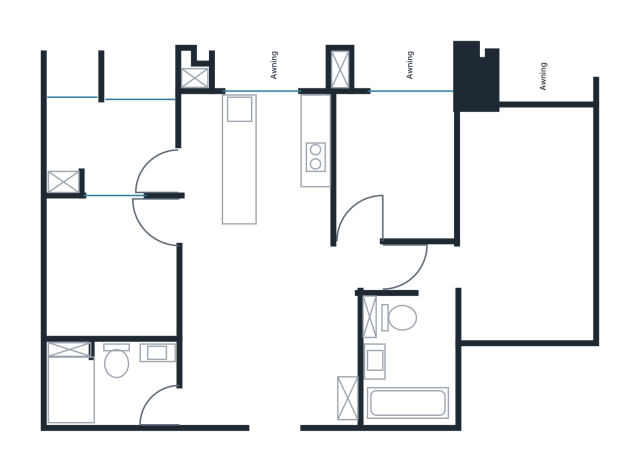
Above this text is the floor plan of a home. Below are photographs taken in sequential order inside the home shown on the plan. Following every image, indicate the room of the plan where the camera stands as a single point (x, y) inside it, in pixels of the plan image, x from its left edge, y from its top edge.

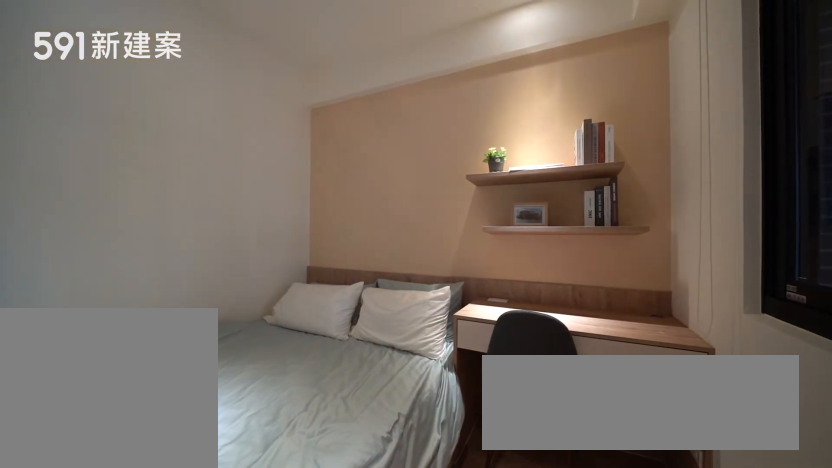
(111, 269)
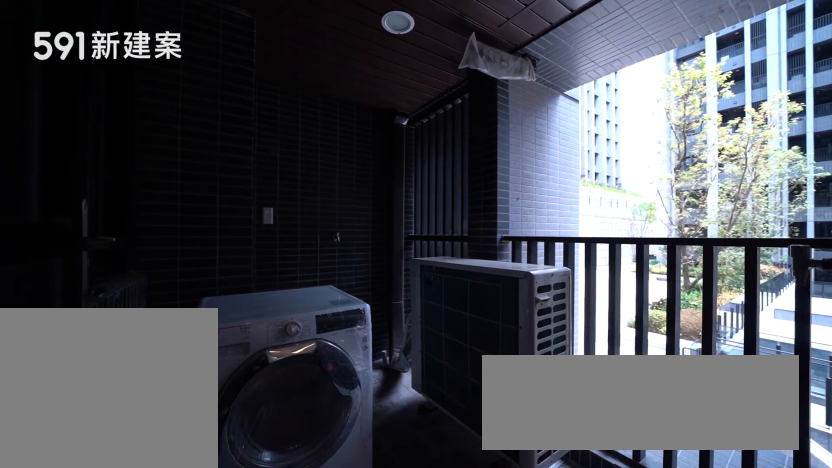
(112, 145)
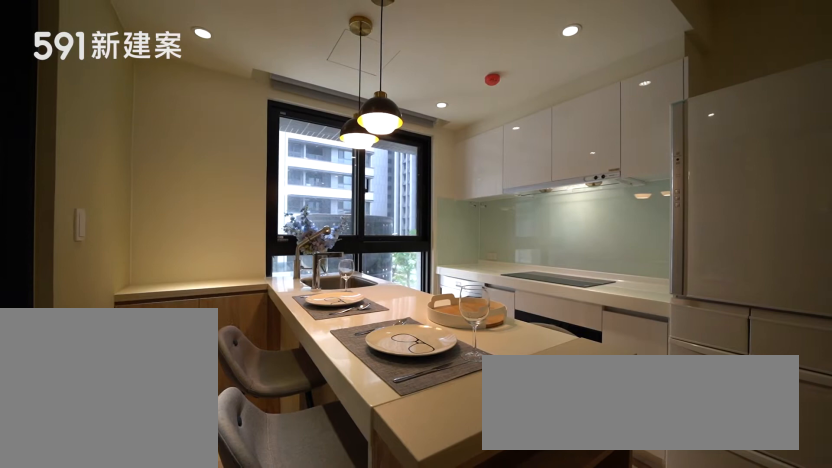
(226, 167)
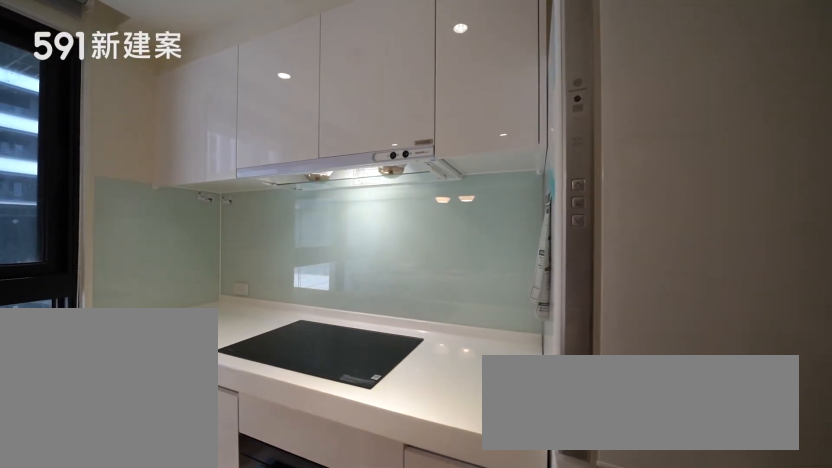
(300, 157)
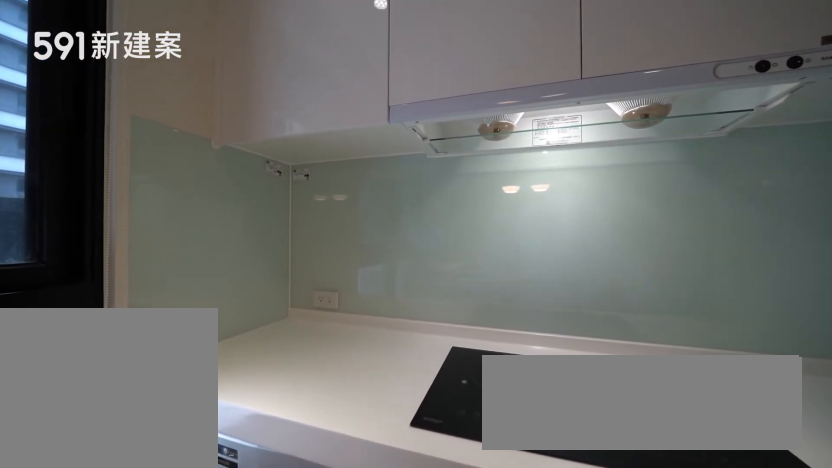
(300, 157)
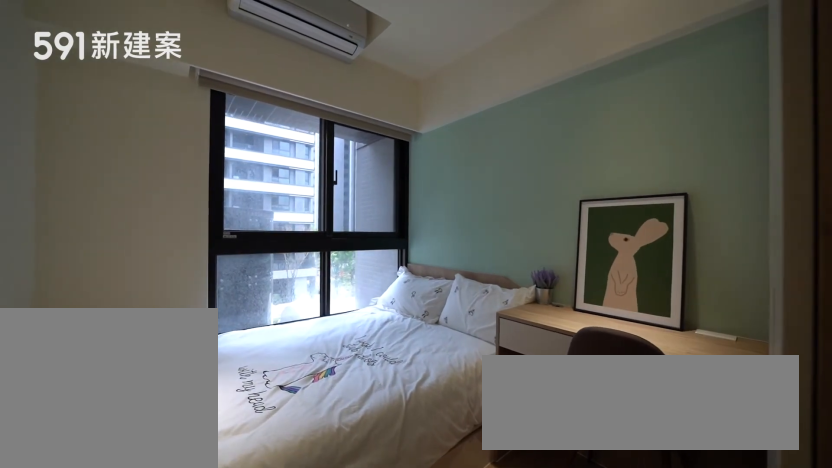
(399, 166)
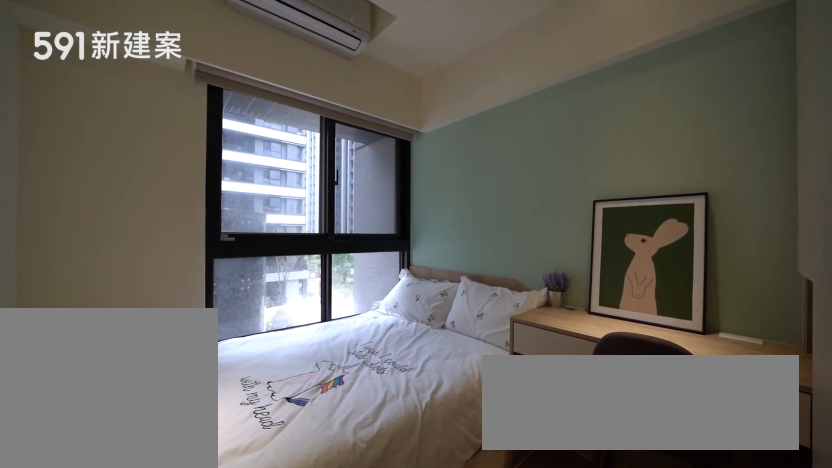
(399, 166)
